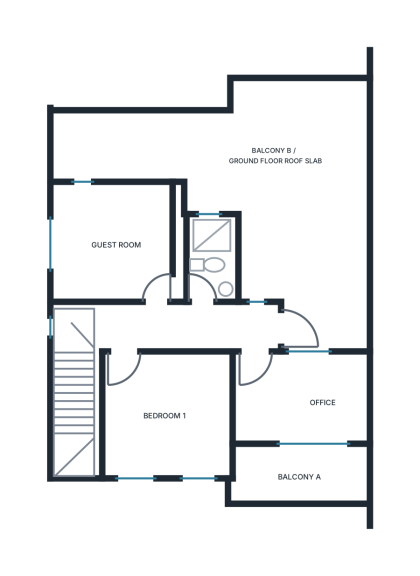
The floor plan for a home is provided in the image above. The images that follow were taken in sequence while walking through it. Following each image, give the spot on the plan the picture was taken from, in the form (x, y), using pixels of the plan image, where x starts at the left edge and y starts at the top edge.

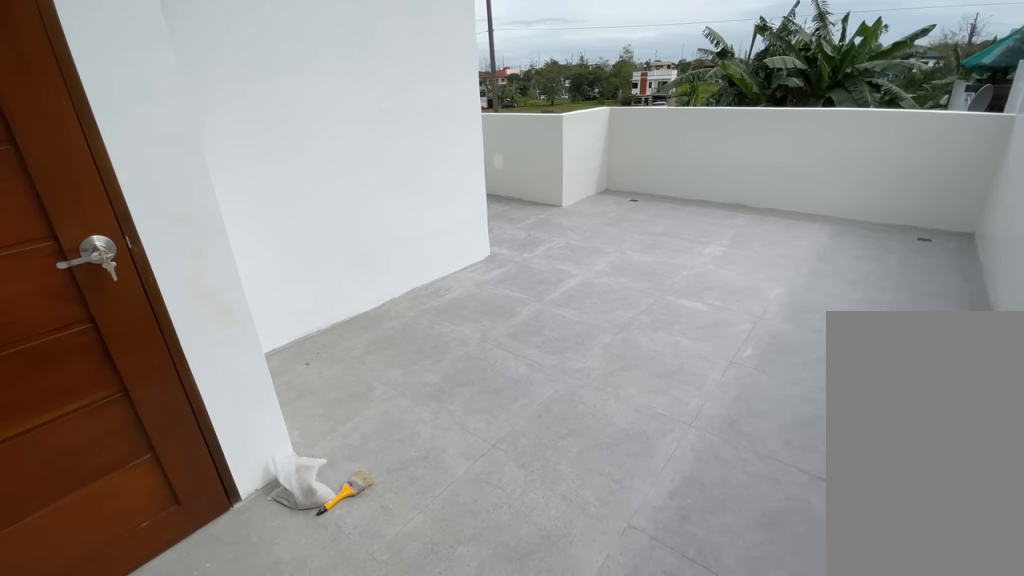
(335, 294)
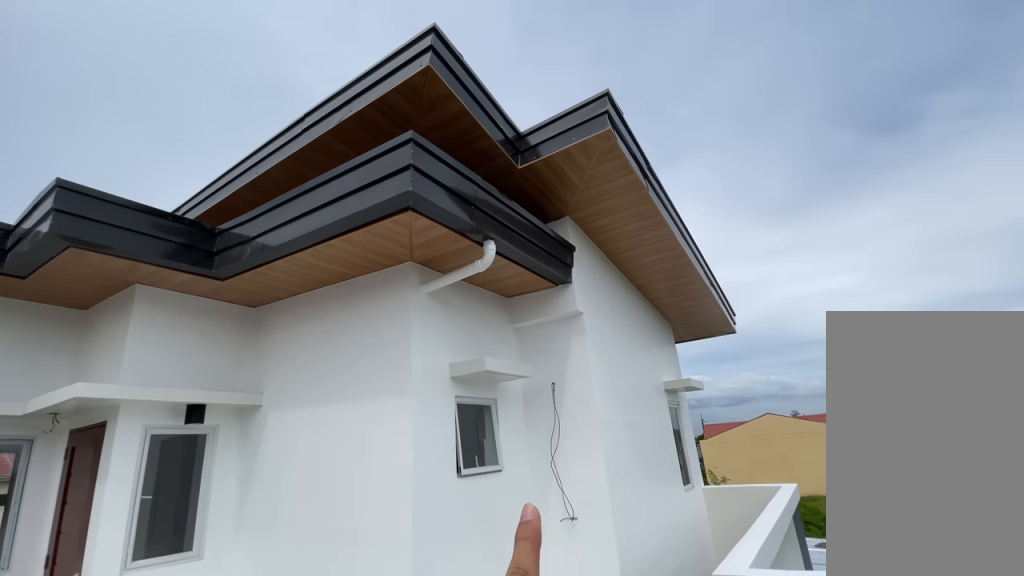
(336, 283)
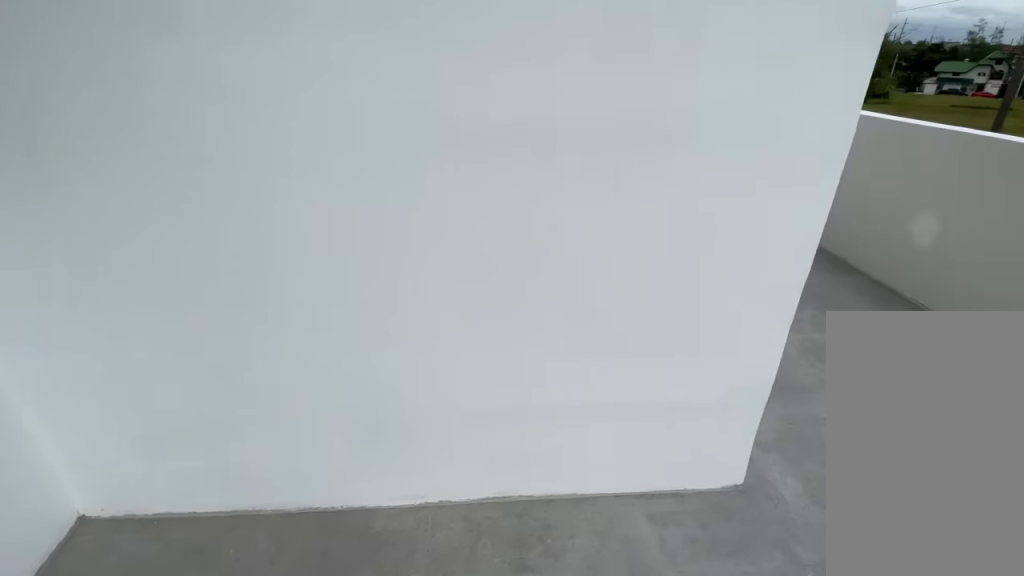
(279, 274)
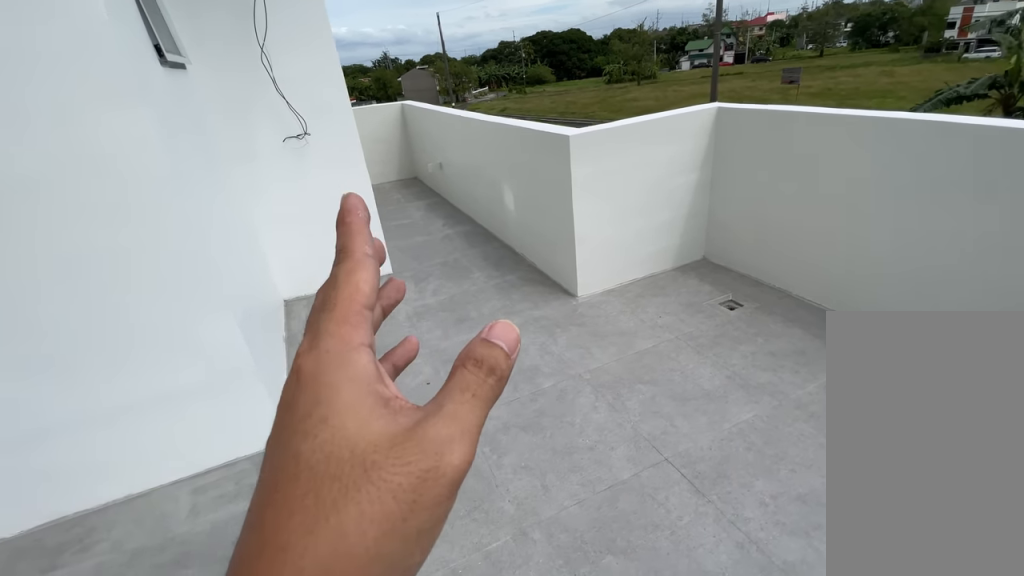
(296, 181)
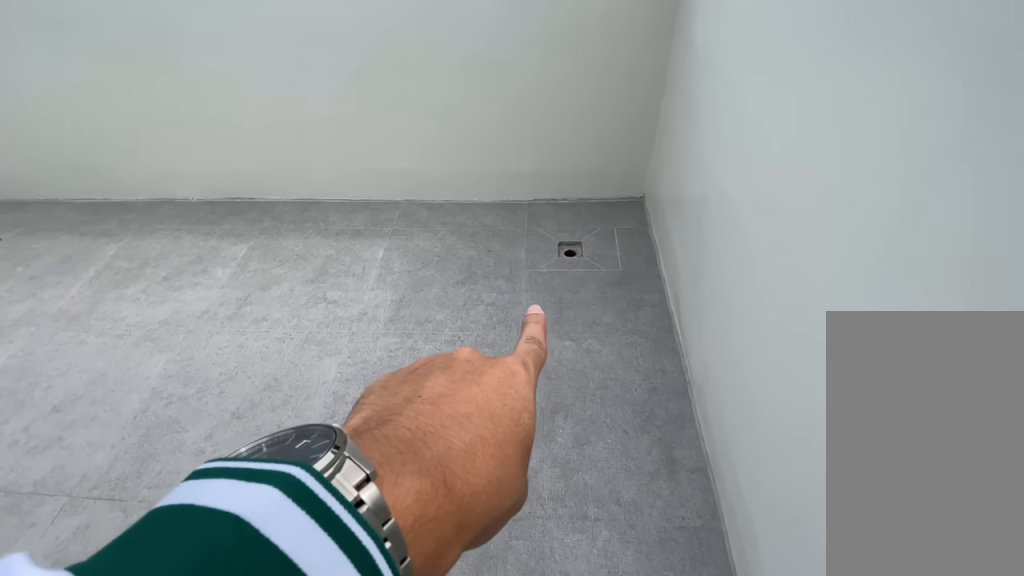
(296, 181)
